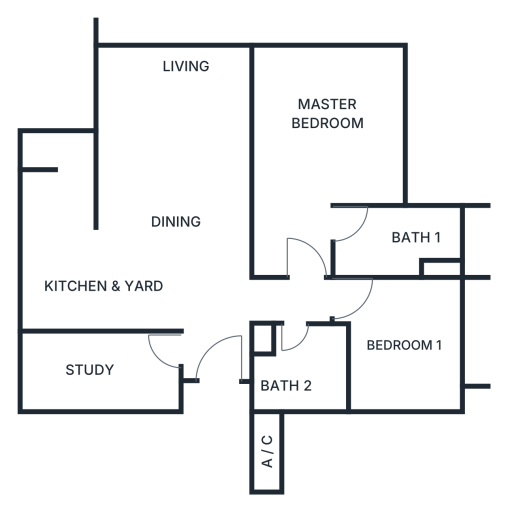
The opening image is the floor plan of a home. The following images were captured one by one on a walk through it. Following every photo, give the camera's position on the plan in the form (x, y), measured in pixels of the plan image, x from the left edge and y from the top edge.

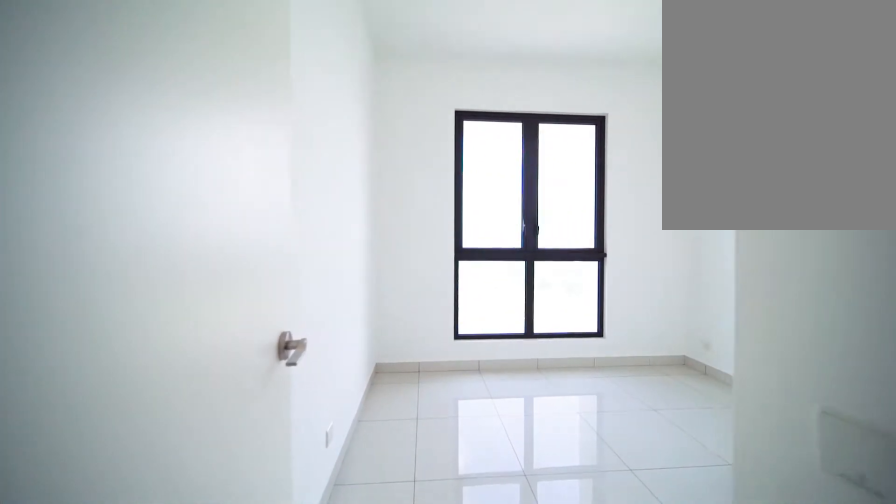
(377, 326)
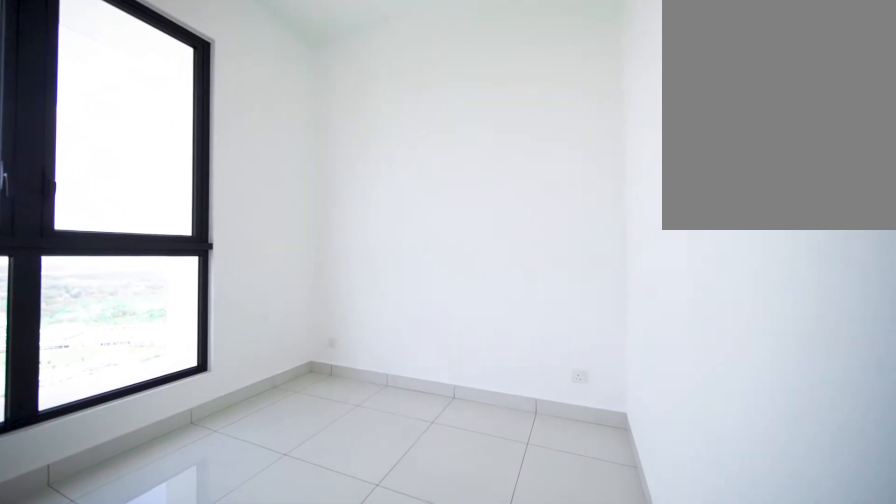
(377, 326)
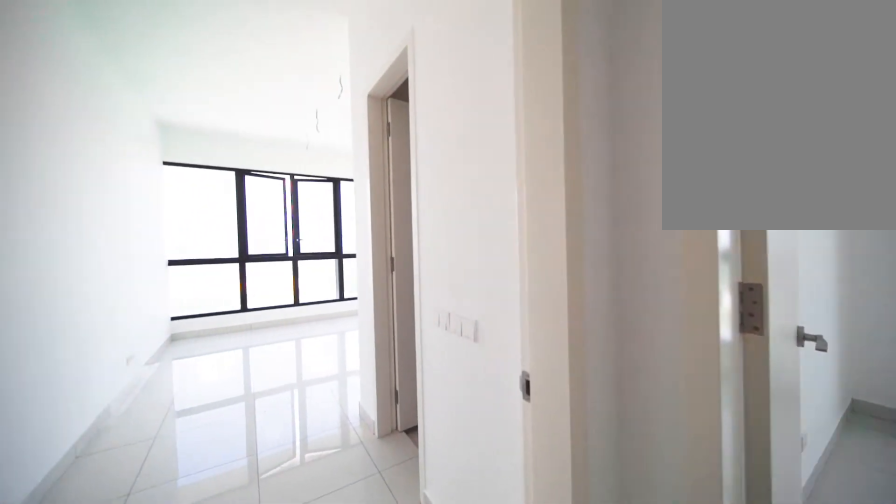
(332, 313)
